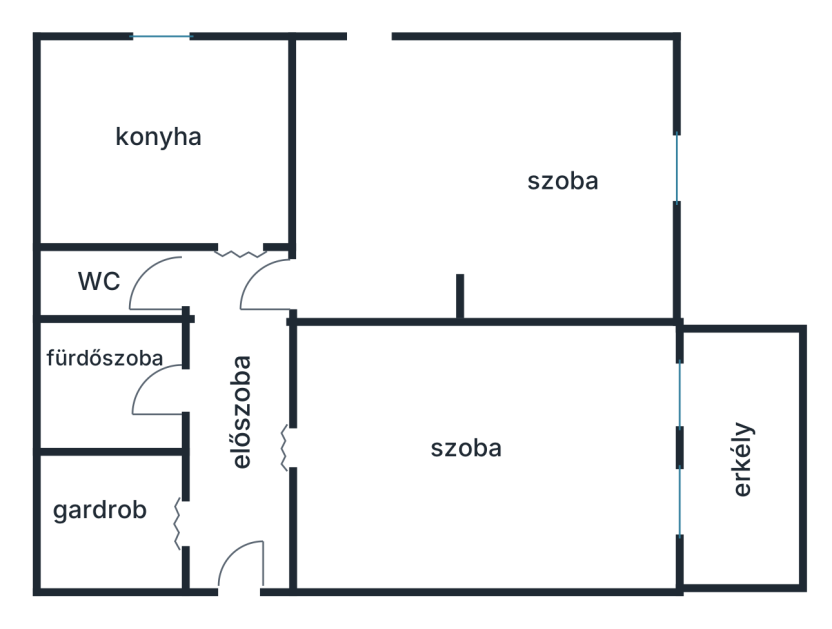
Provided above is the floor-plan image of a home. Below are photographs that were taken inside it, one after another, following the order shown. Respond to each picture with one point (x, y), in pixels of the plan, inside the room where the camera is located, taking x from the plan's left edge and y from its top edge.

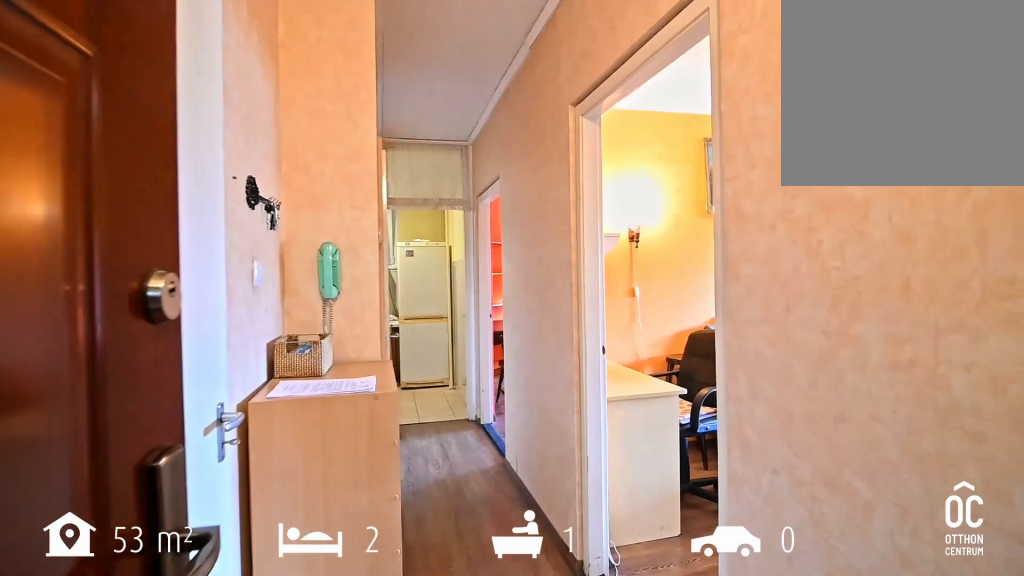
(247, 545)
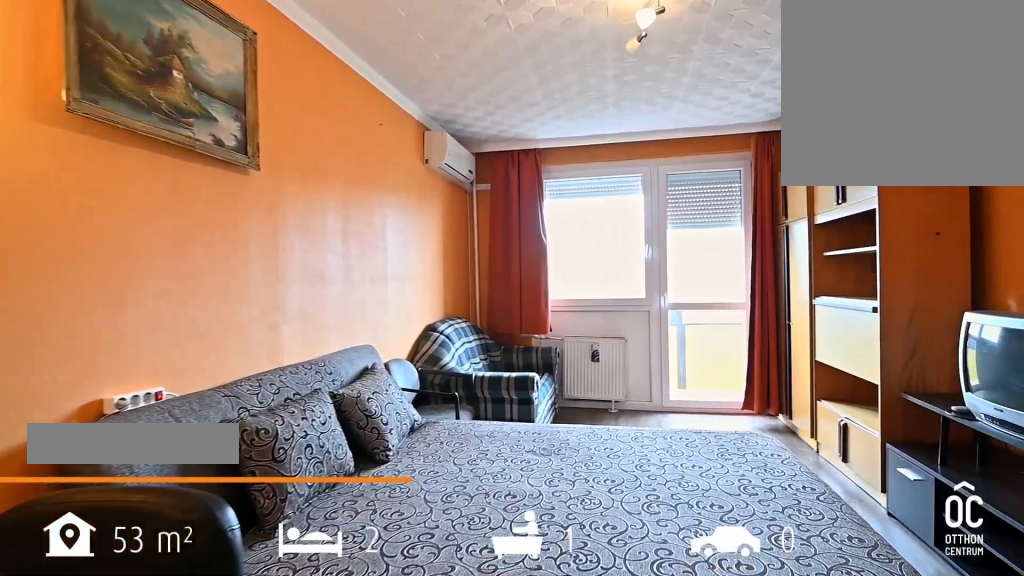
(479, 458)
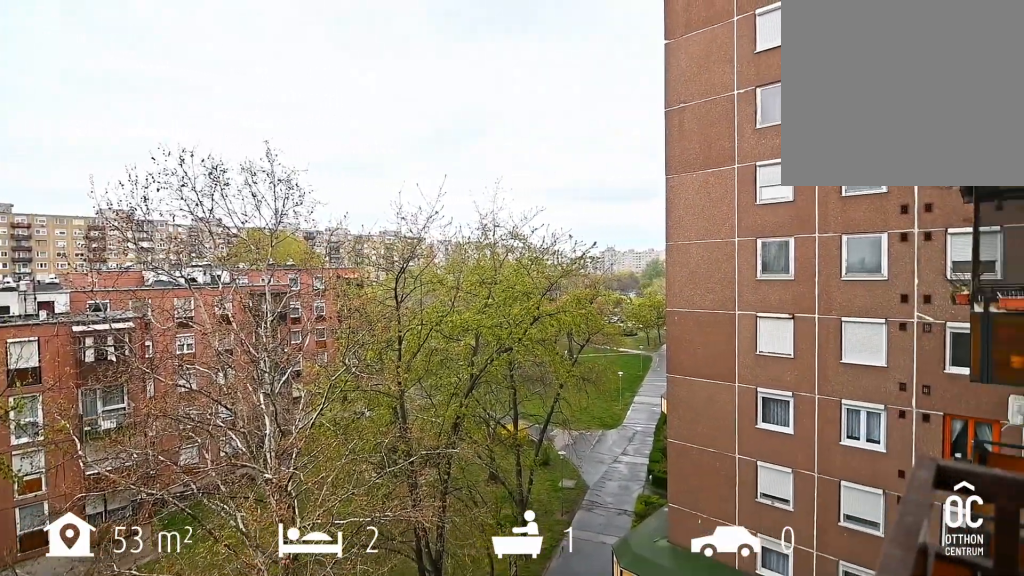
(750, 457)
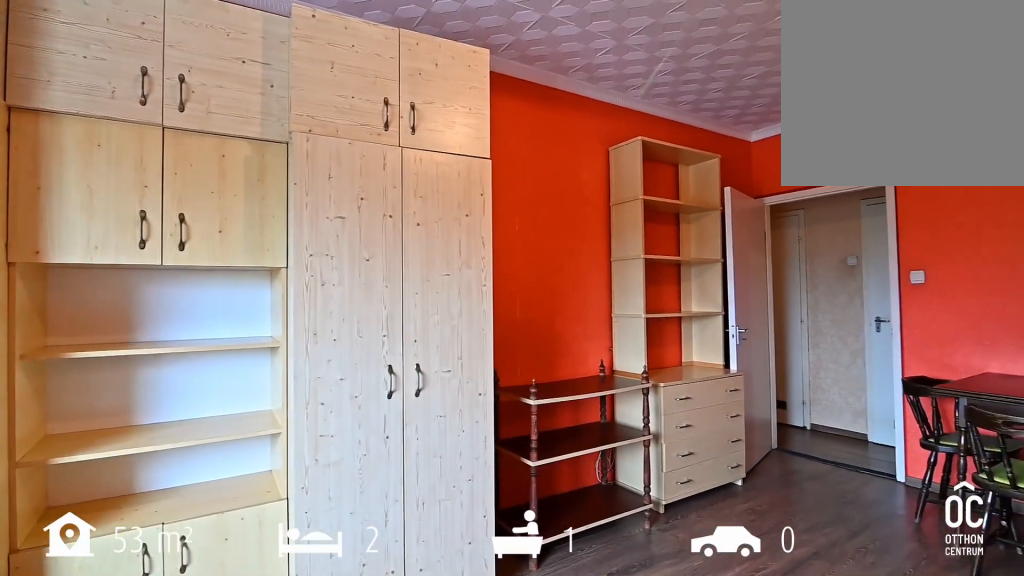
(477, 186)
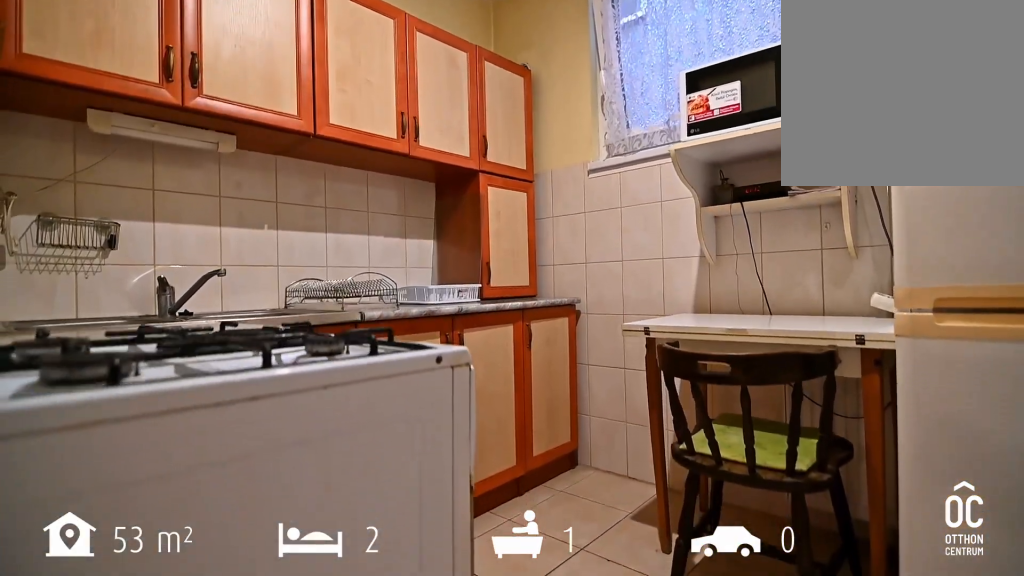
(166, 143)
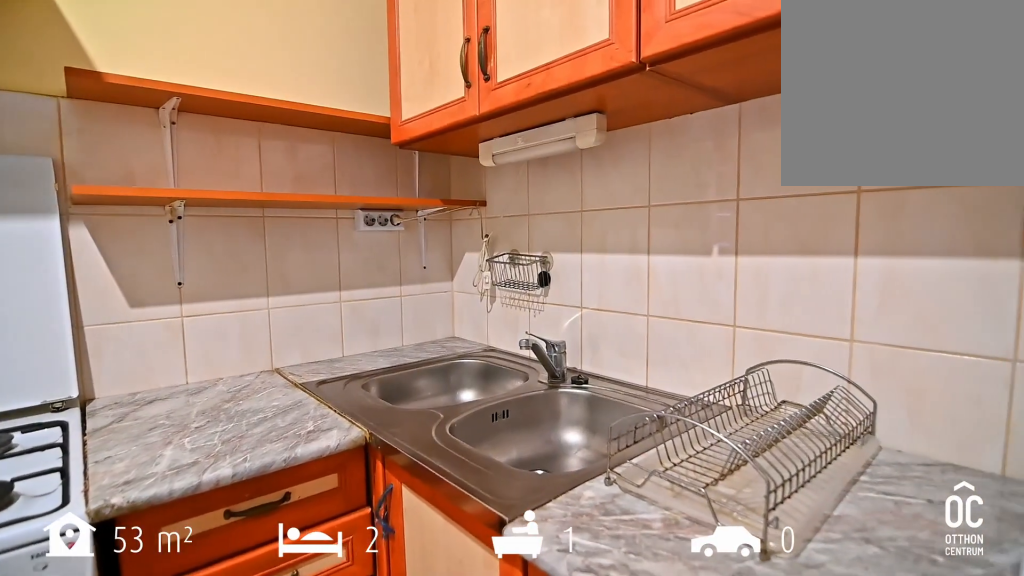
(166, 143)
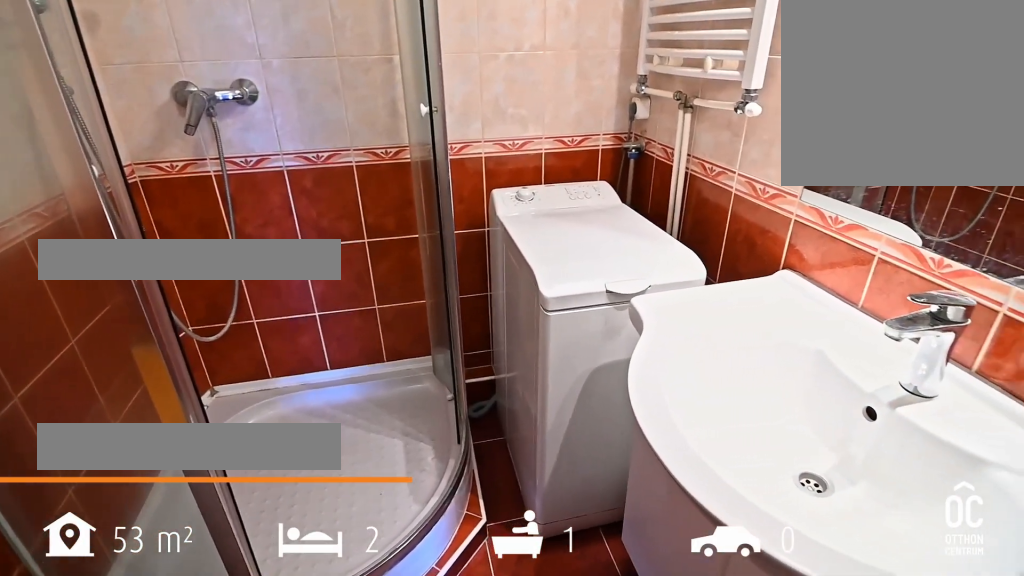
(116, 396)
